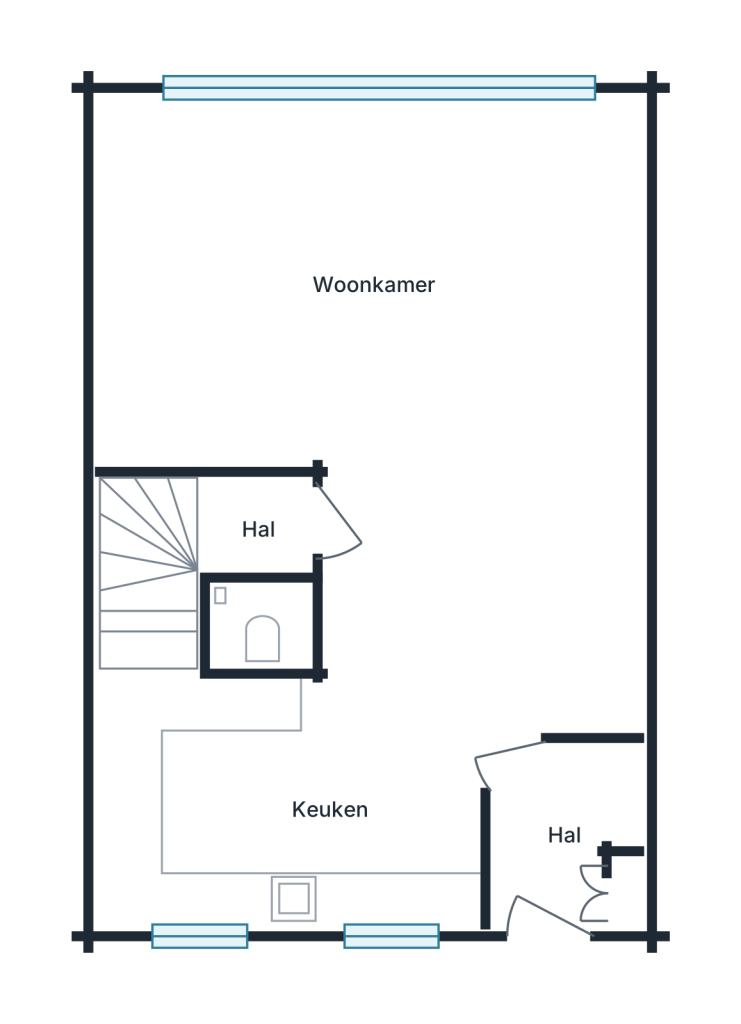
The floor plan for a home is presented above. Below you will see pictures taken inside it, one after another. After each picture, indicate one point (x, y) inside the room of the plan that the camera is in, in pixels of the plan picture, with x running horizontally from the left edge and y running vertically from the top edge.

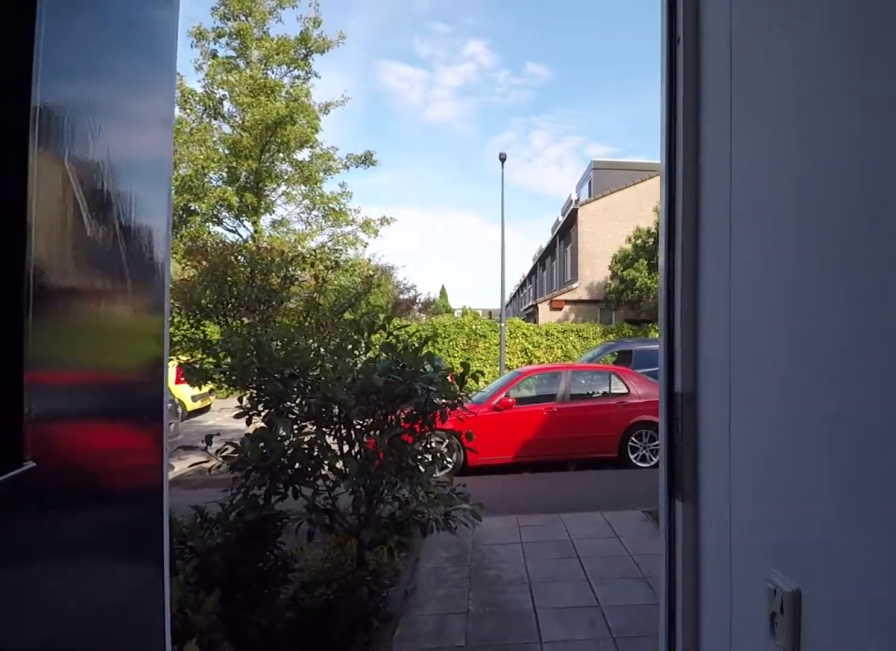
(561, 835)
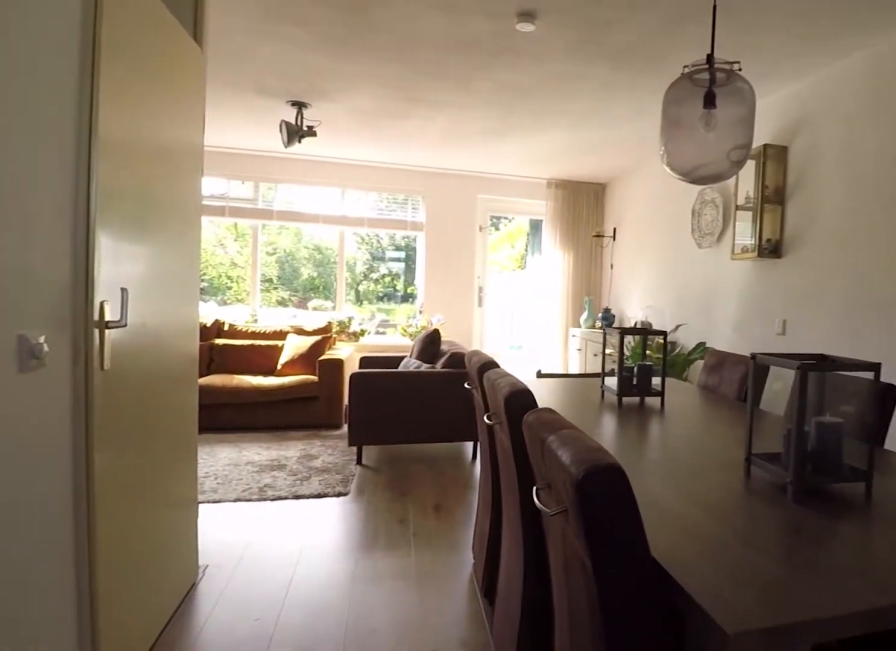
(242, 272)
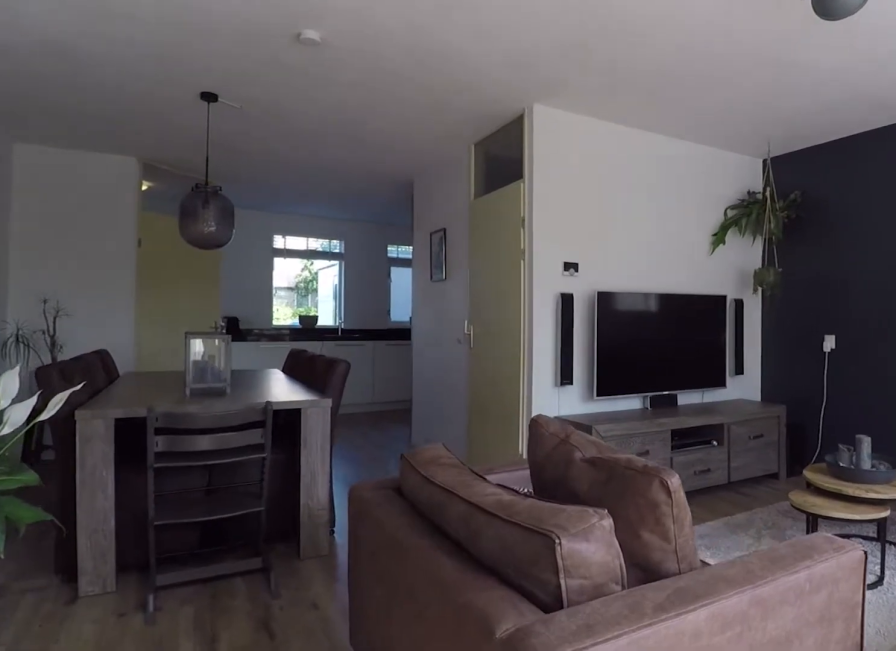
(242, 272)
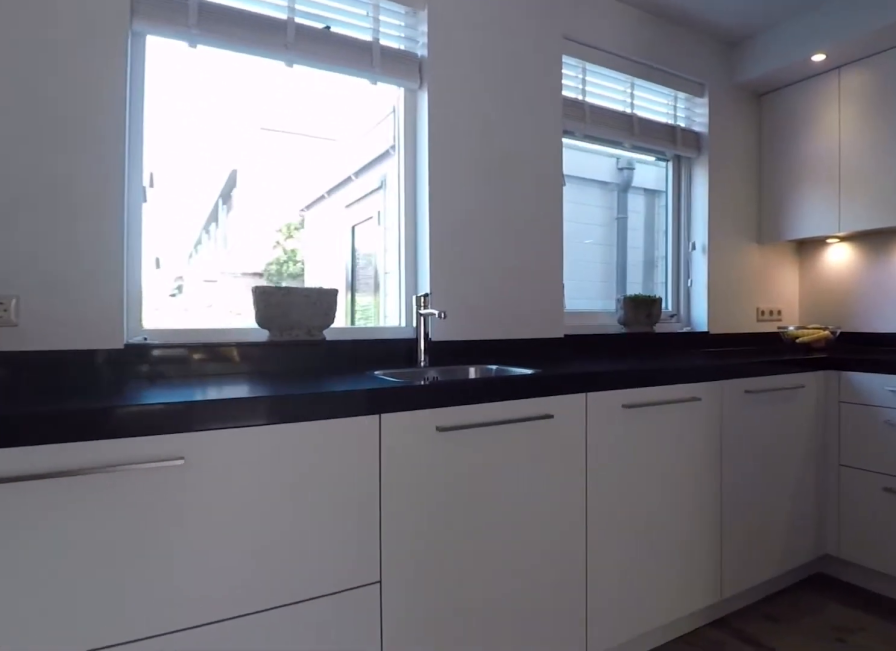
(275, 811)
